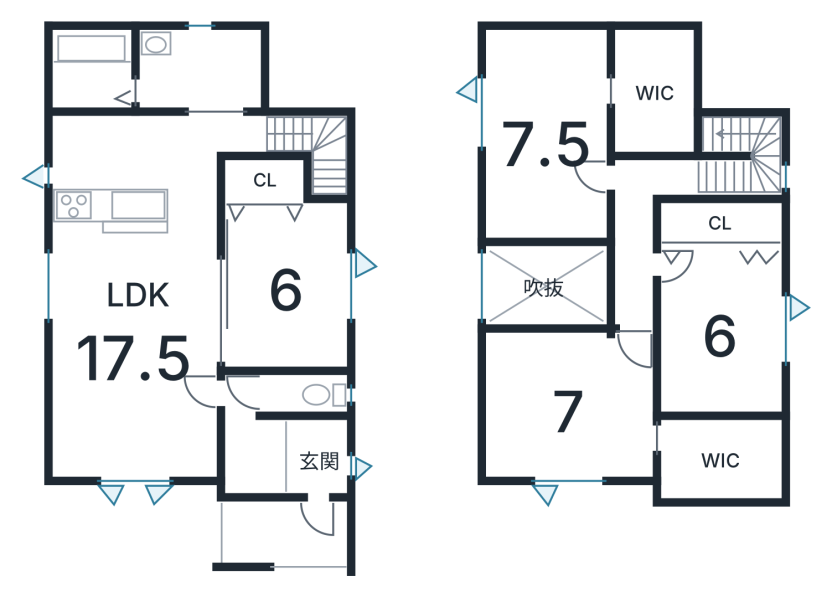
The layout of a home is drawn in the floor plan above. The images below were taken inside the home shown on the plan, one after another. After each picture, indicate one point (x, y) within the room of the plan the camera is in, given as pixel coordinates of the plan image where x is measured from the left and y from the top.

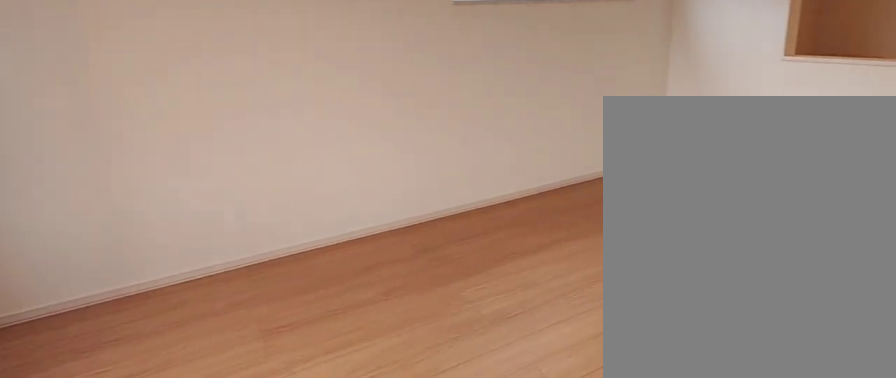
(145, 355)
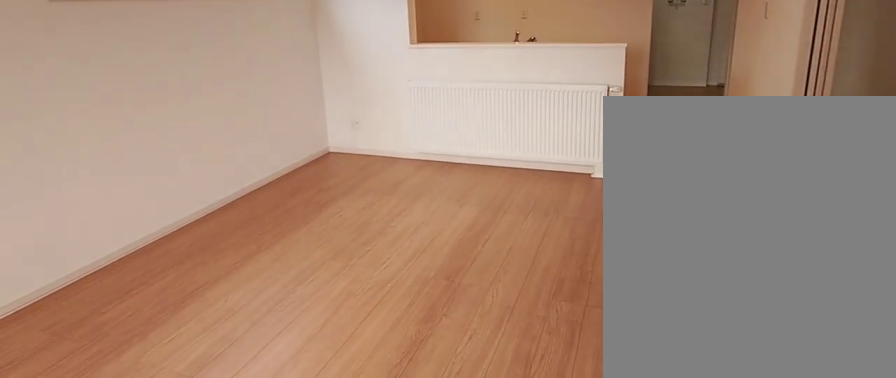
(145, 355)
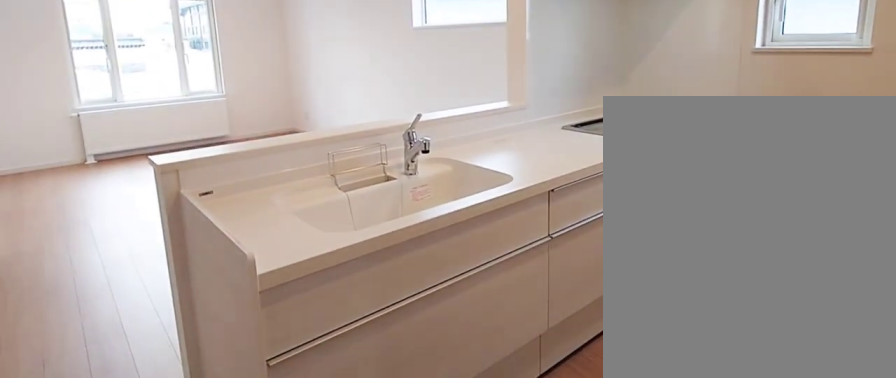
(145, 169)
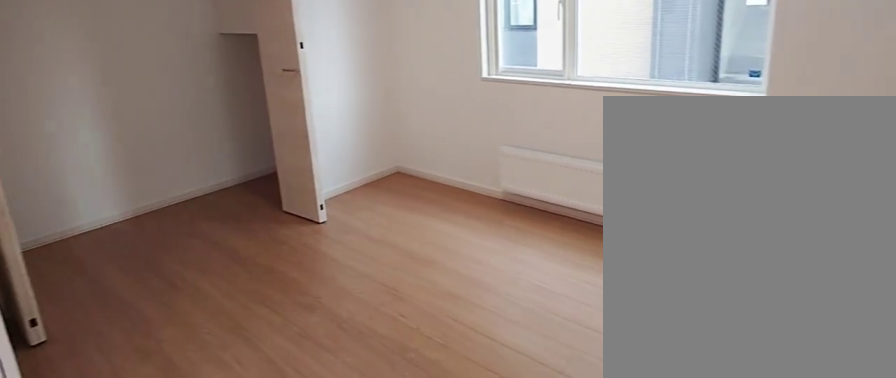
(286, 284)
